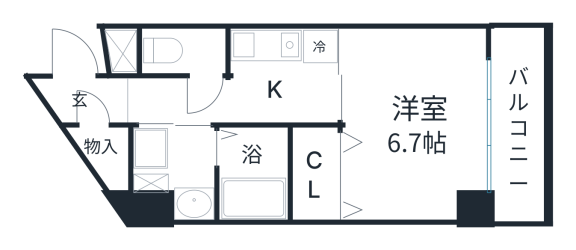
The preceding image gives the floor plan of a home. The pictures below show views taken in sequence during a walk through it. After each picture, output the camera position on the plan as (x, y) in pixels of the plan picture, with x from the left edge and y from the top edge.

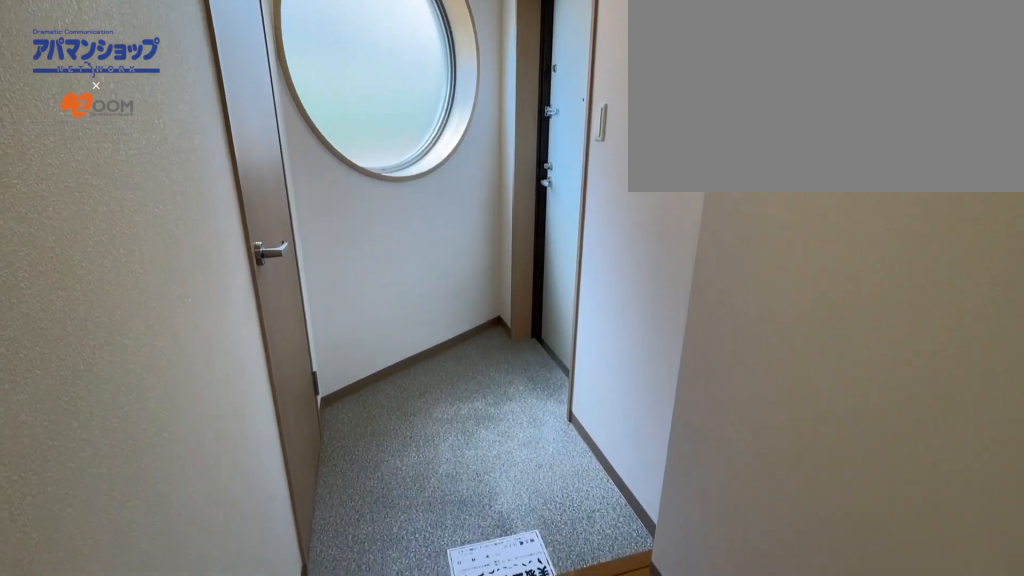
(133, 98)
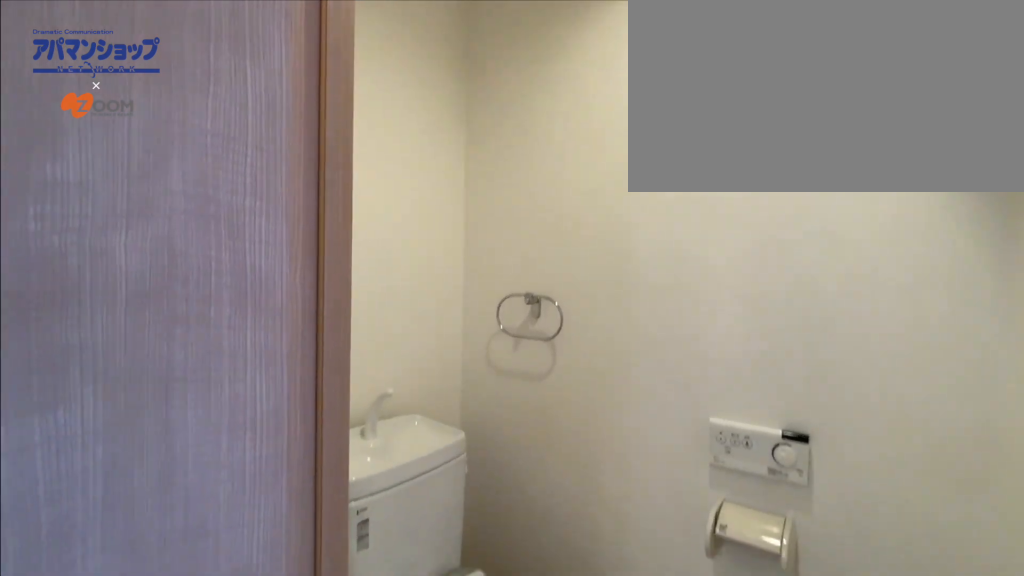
(228, 86)
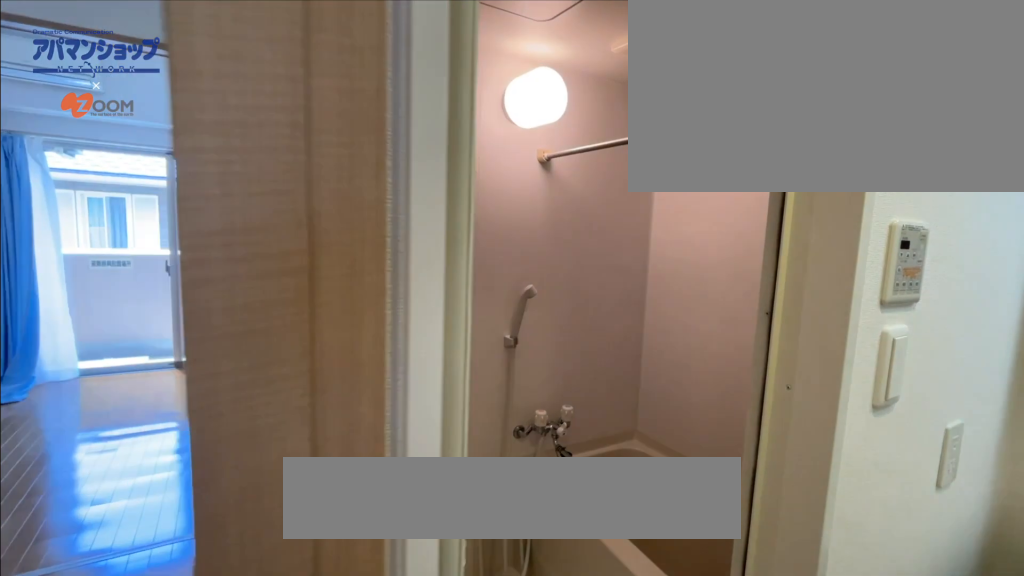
(198, 122)
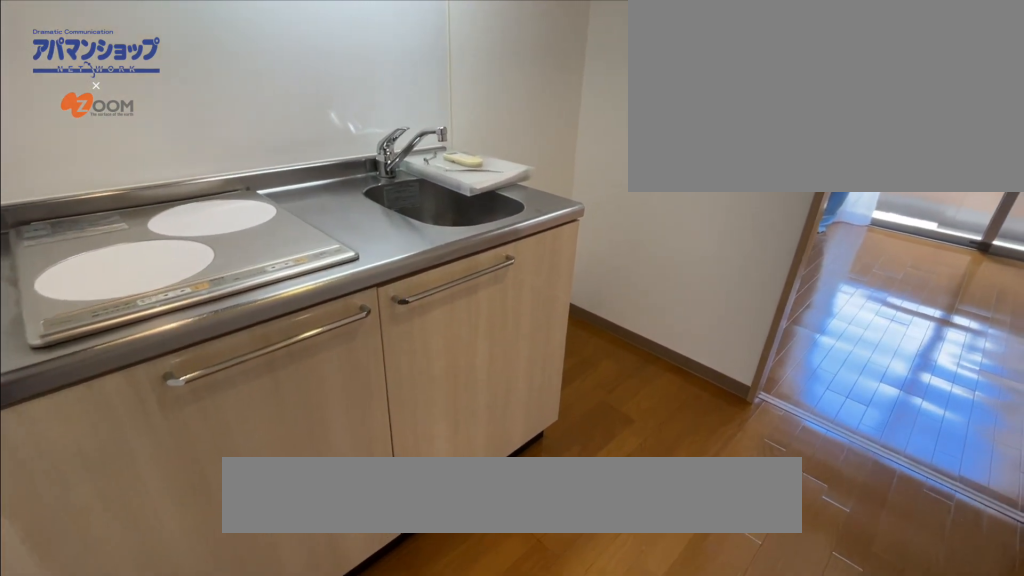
(231, 98)
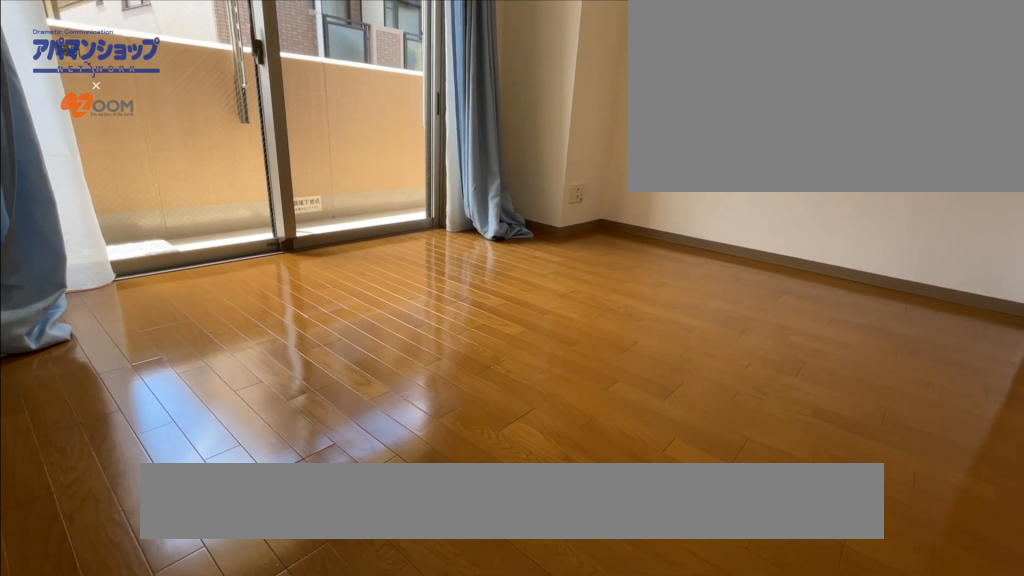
(358, 43)
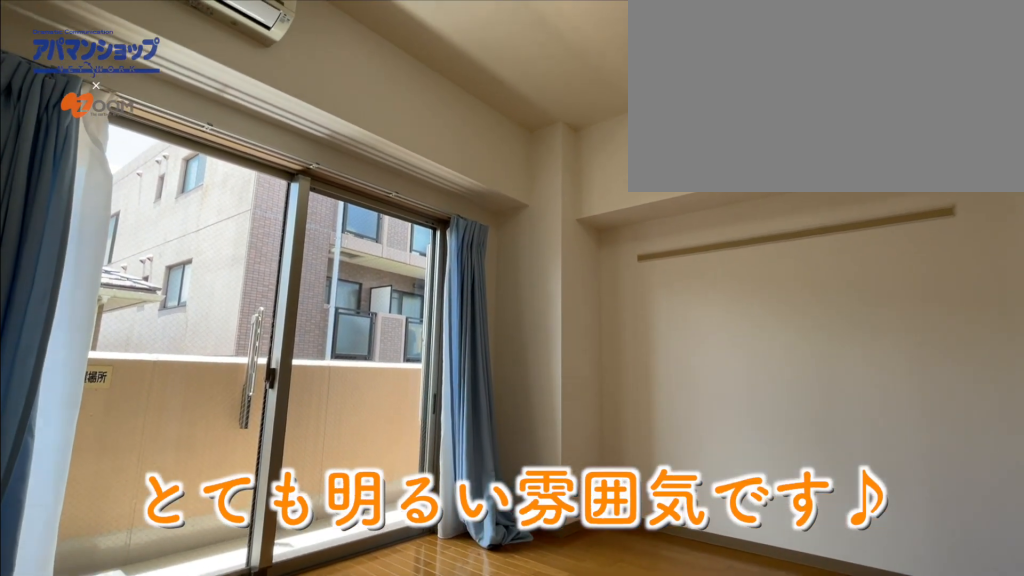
(358, 43)
